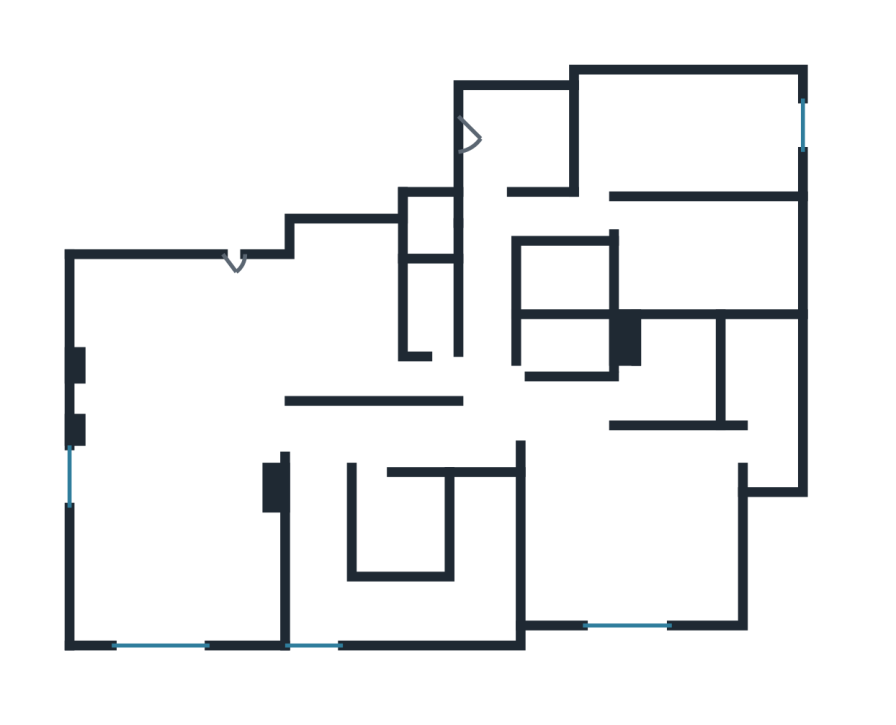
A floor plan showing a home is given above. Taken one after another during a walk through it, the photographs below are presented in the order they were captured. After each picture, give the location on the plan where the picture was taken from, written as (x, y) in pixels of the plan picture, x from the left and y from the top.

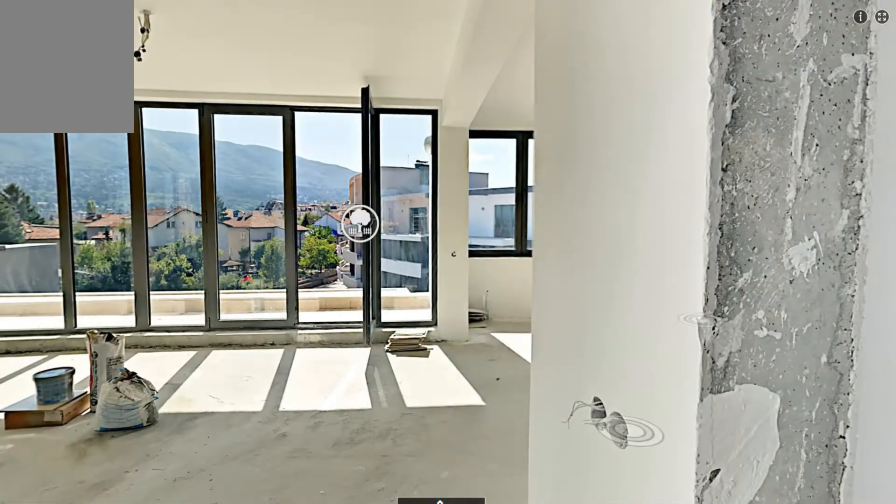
(242, 352)
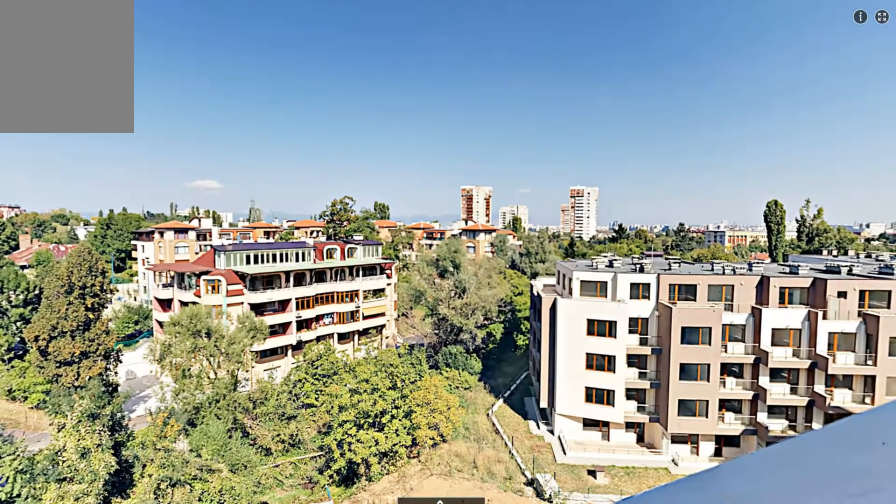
(182, 659)
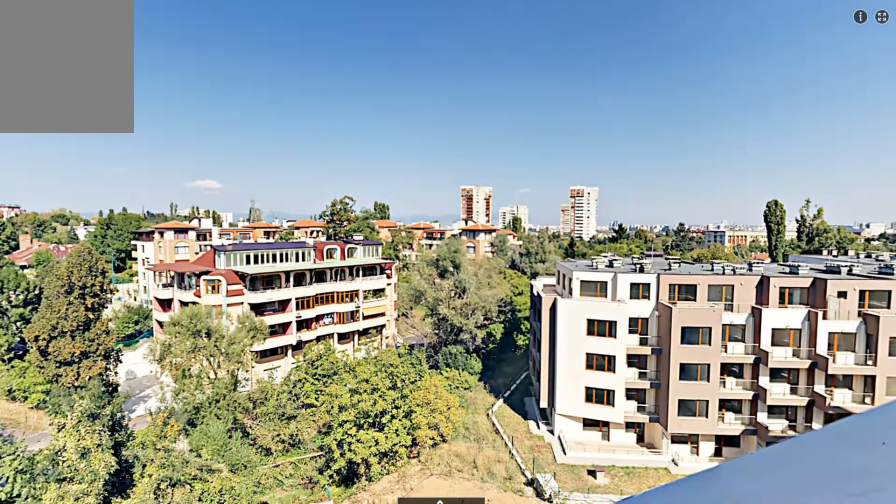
(182, 659)
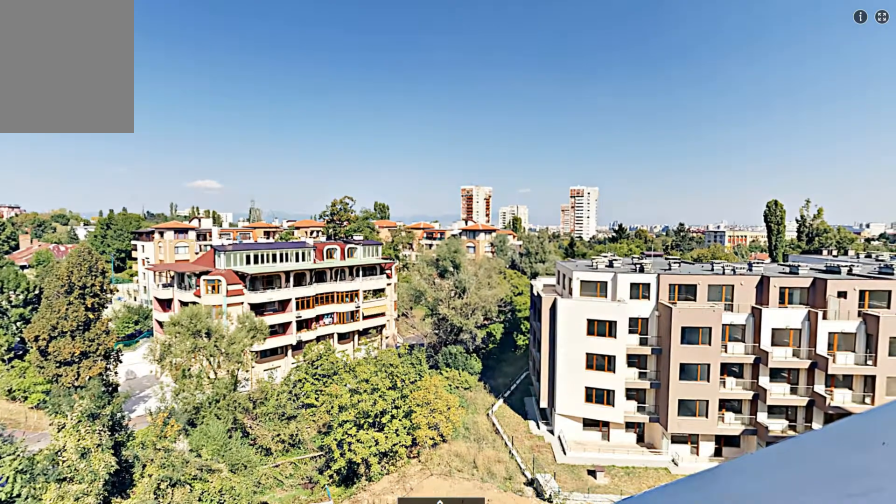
(182, 660)
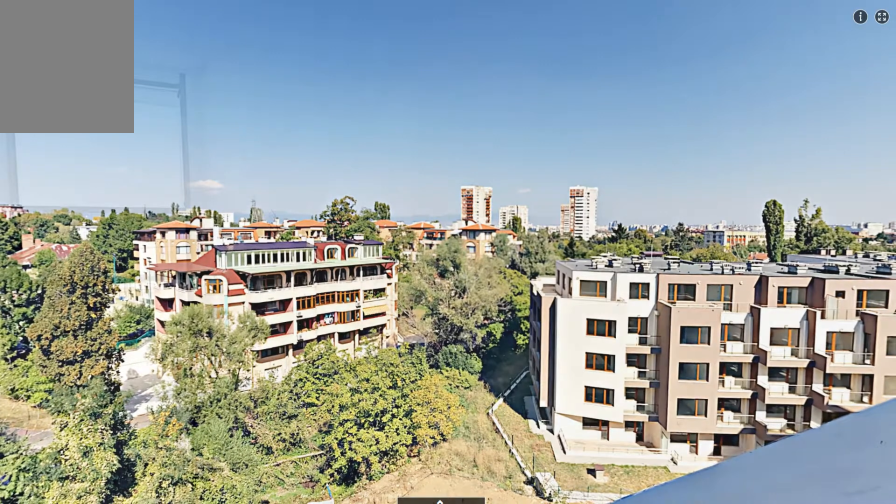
(187, 651)
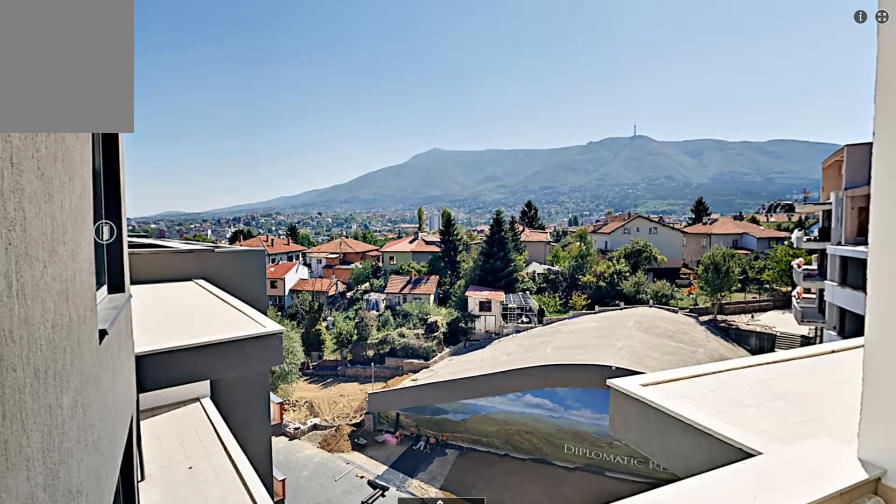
(392, 149)
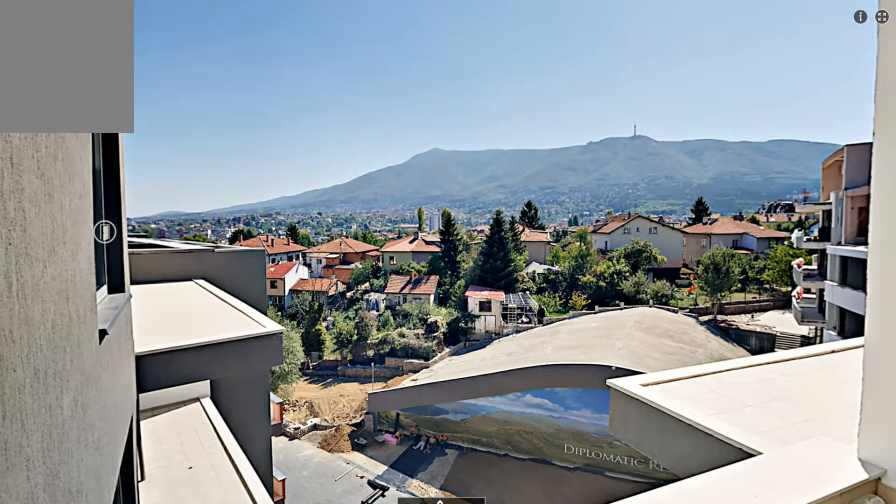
(393, 150)
